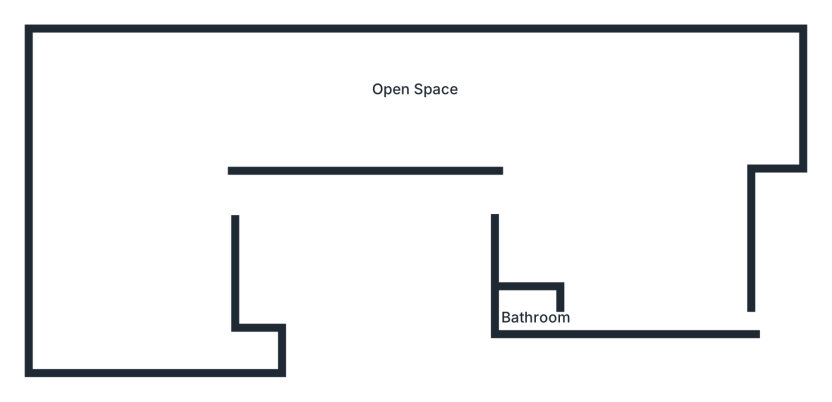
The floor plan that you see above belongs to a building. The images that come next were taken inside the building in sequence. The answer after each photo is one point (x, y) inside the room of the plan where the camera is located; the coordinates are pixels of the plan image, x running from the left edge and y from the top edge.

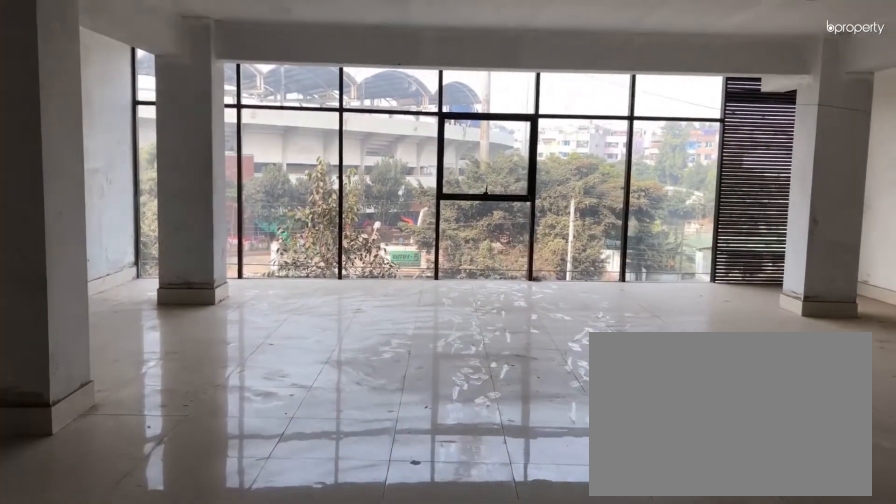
(153, 197)
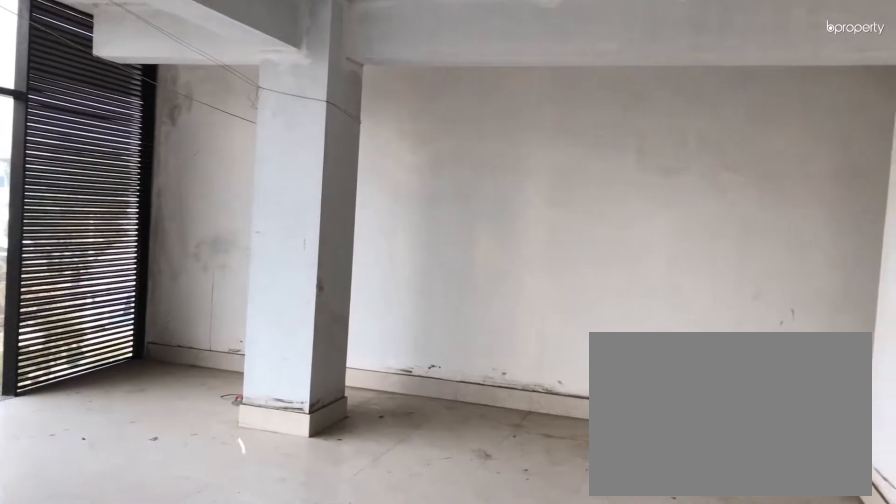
(162, 102)
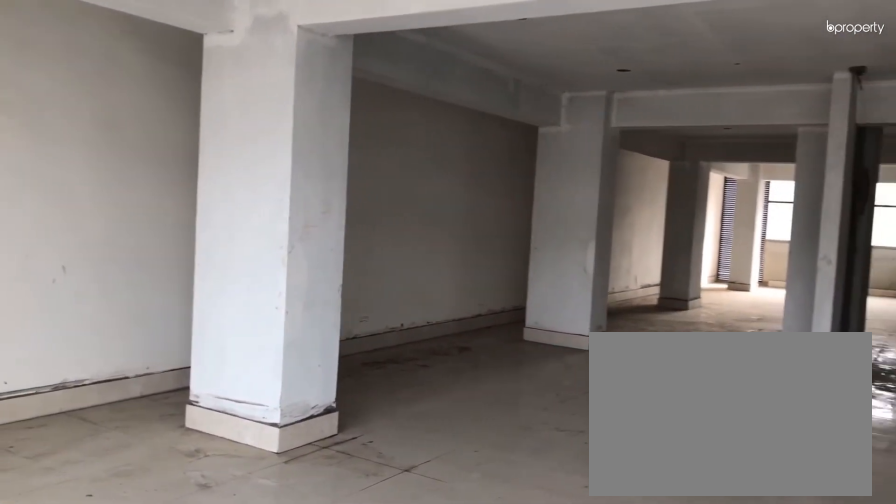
(162, 102)
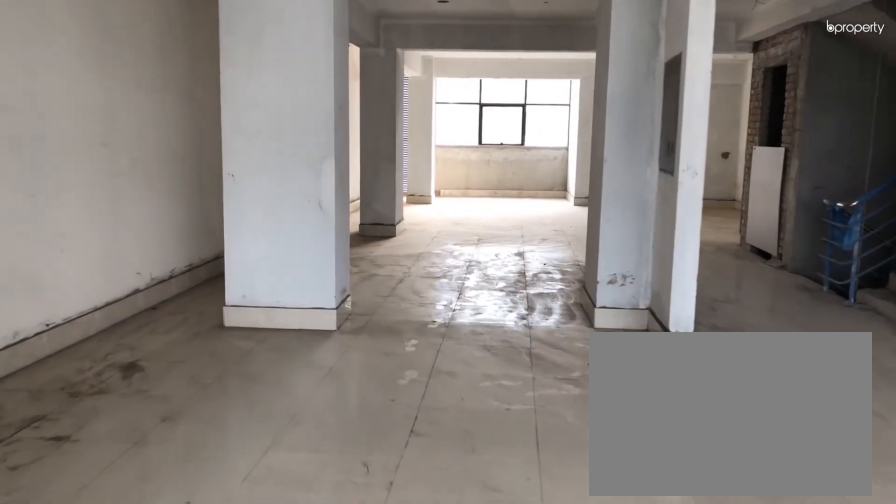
(300, 81)
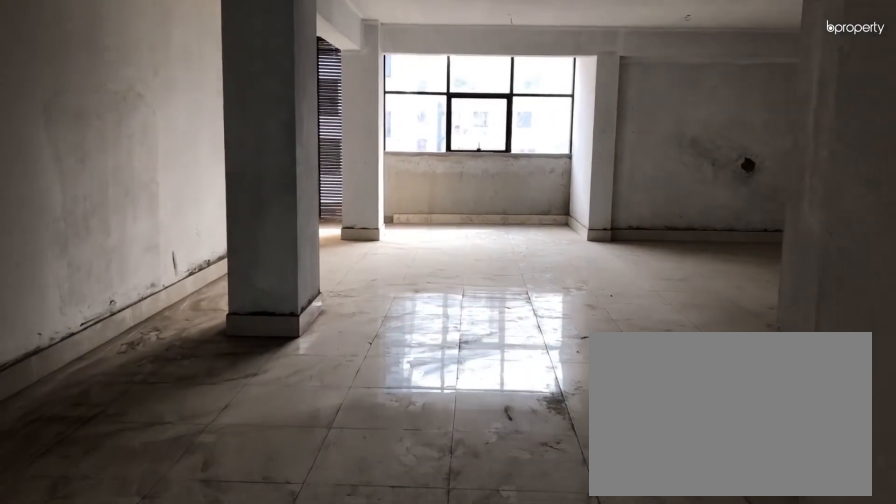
(408, 78)
